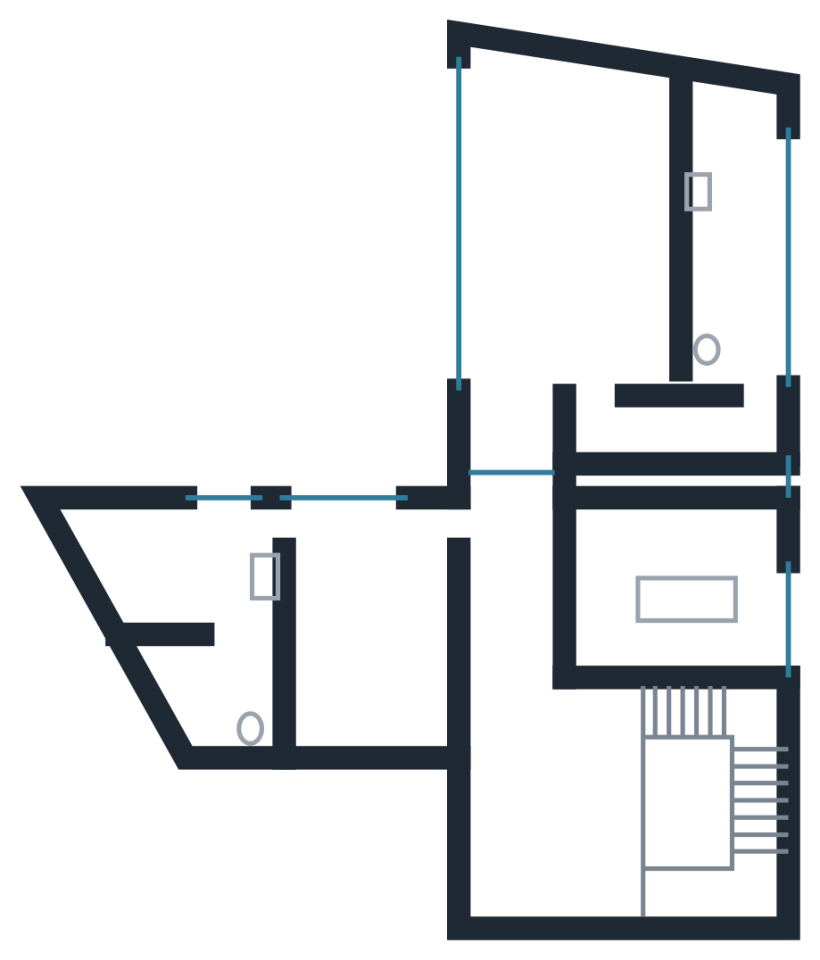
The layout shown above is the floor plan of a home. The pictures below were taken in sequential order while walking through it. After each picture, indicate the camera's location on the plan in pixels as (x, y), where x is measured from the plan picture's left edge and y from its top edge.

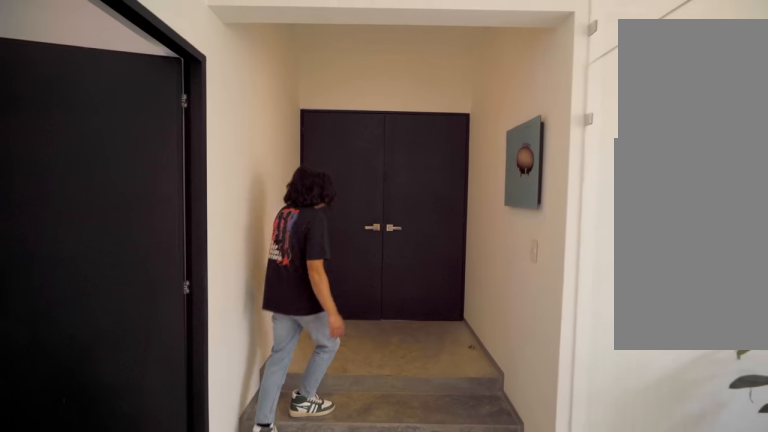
(501, 527)
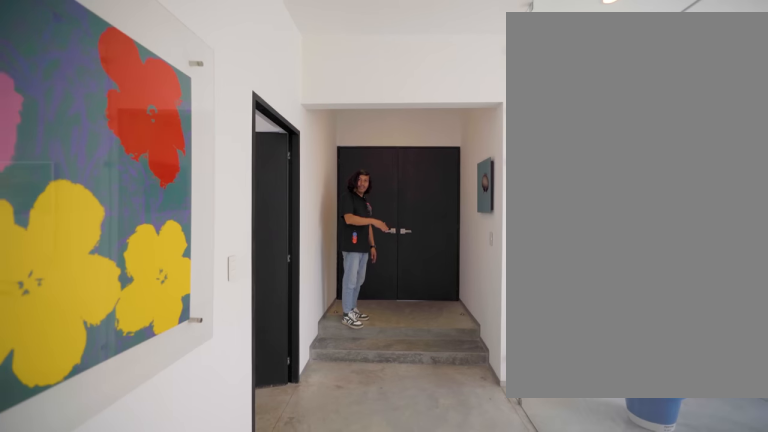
(523, 525)
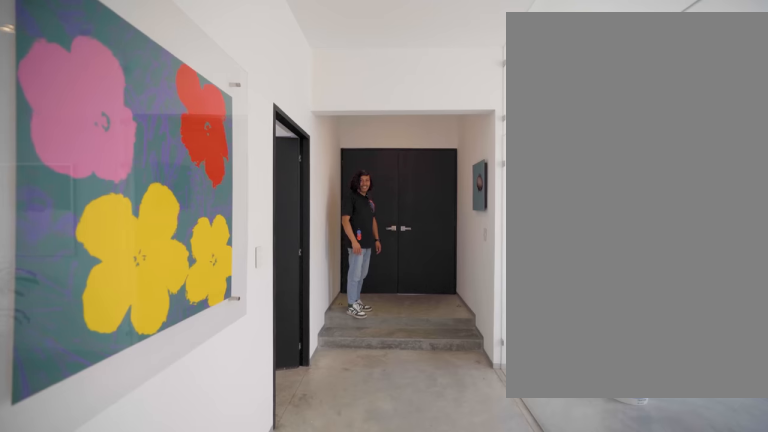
(520, 573)
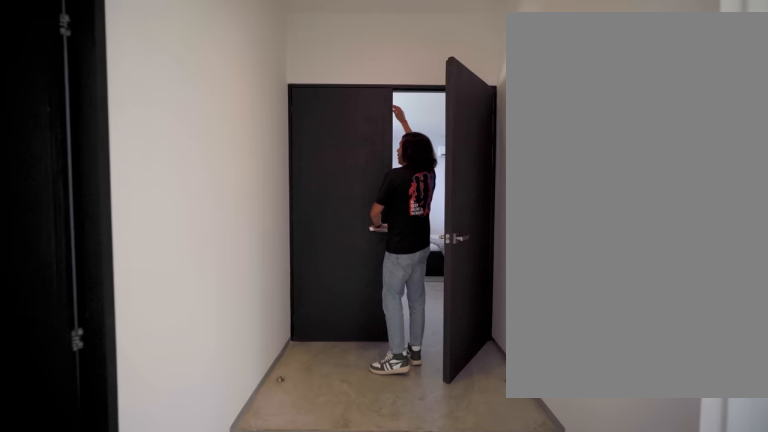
(518, 584)
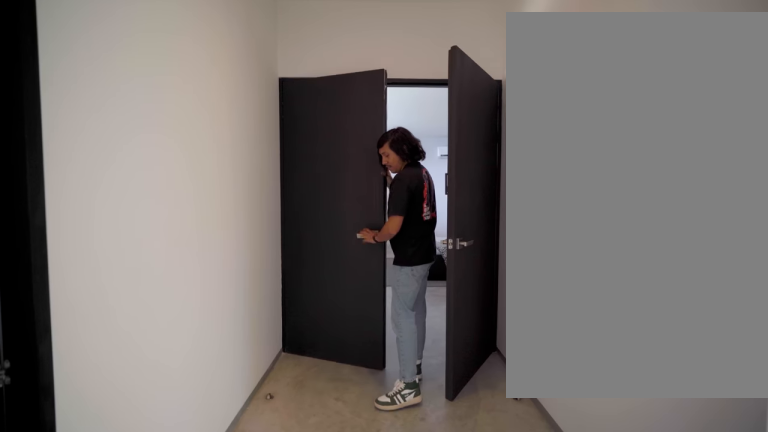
(519, 565)
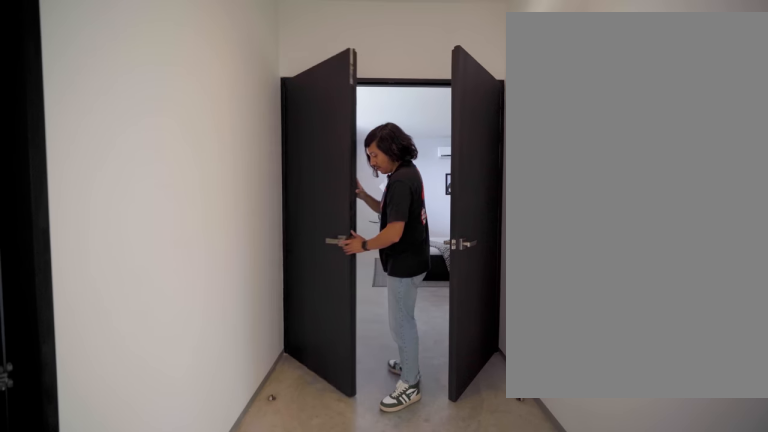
(516, 547)
